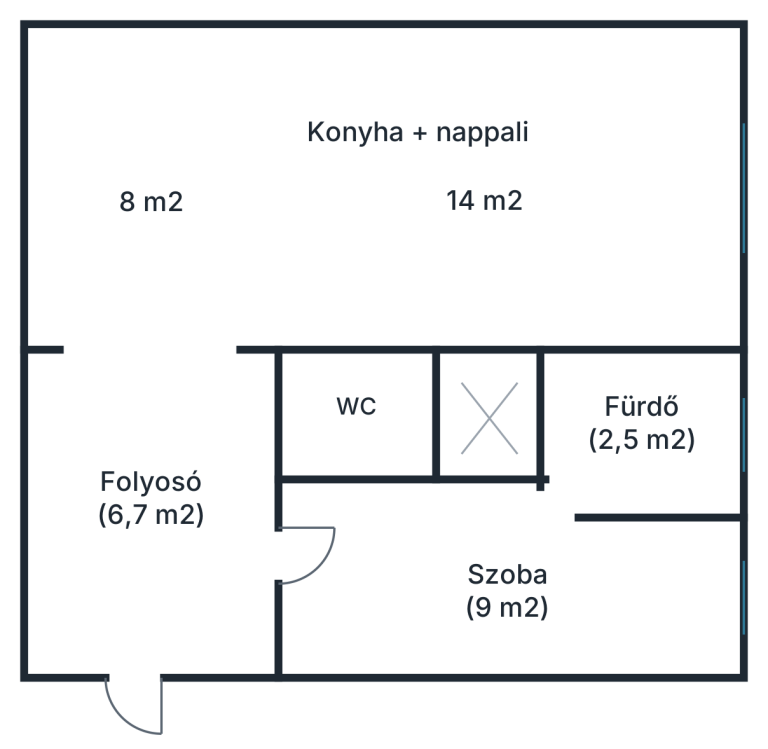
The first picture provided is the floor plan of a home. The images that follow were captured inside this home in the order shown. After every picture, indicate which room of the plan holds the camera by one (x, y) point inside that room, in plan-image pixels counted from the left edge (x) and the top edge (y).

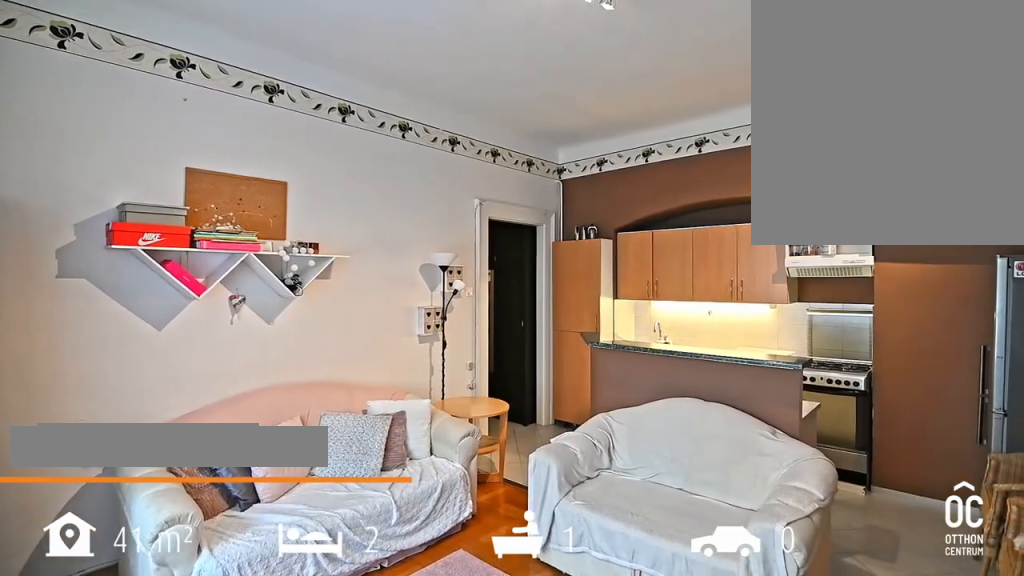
(489, 189)
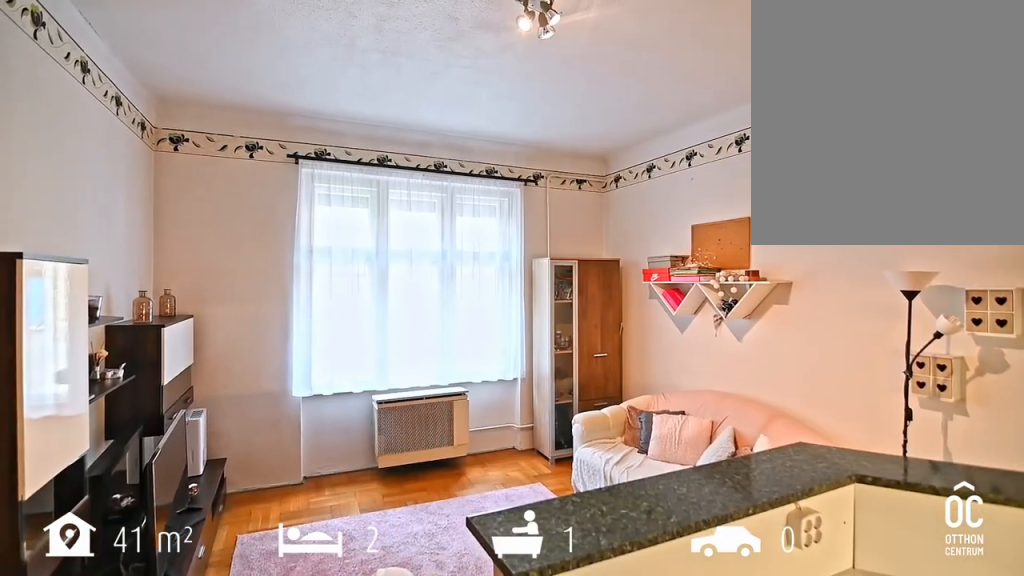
(489, 189)
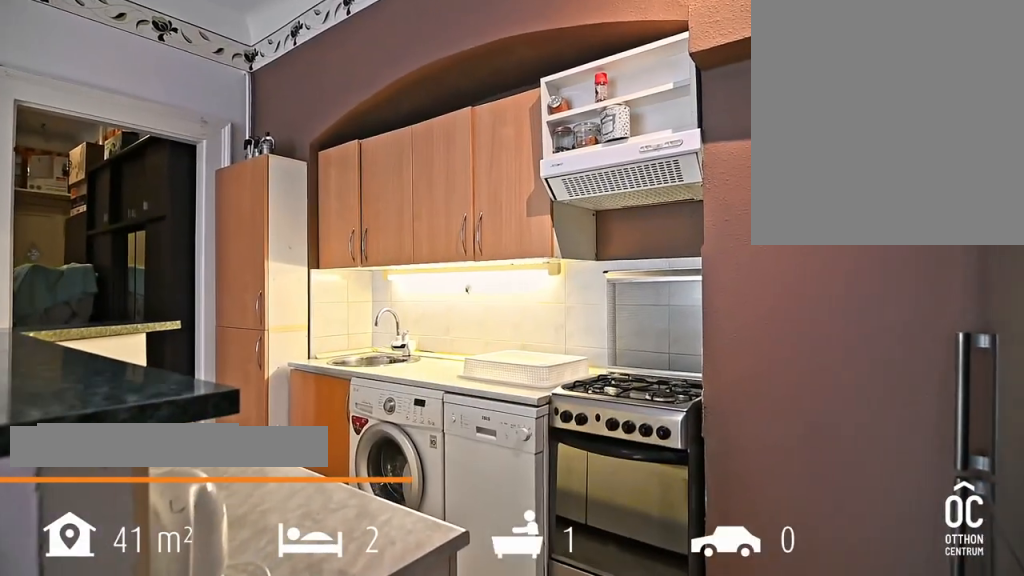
(149, 200)
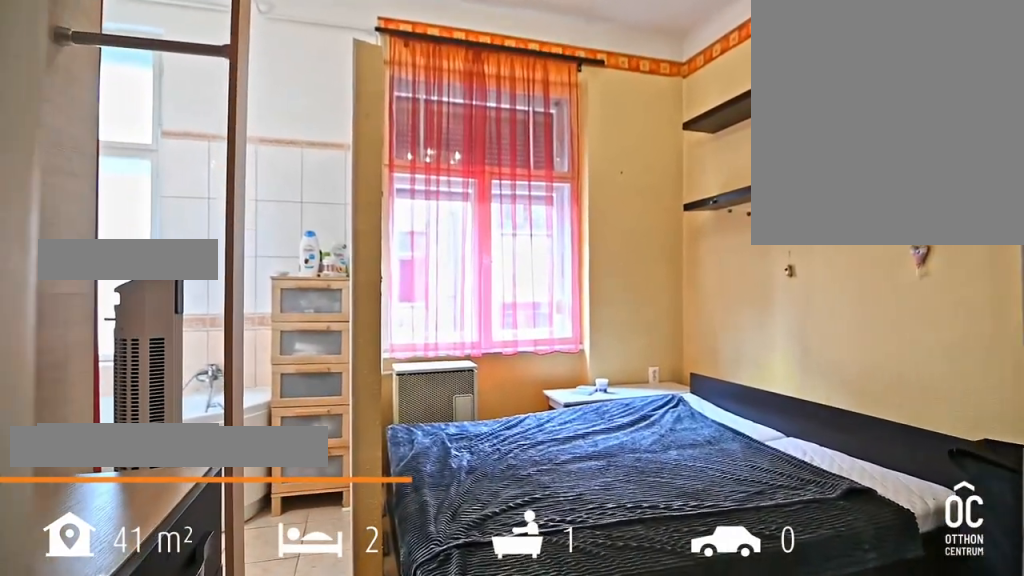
(505, 587)
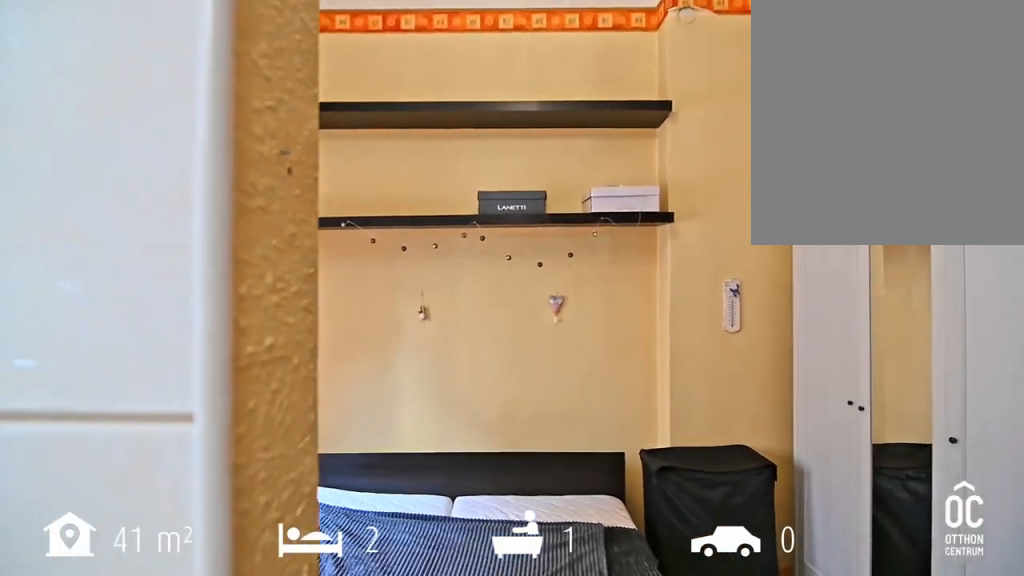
(505, 587)
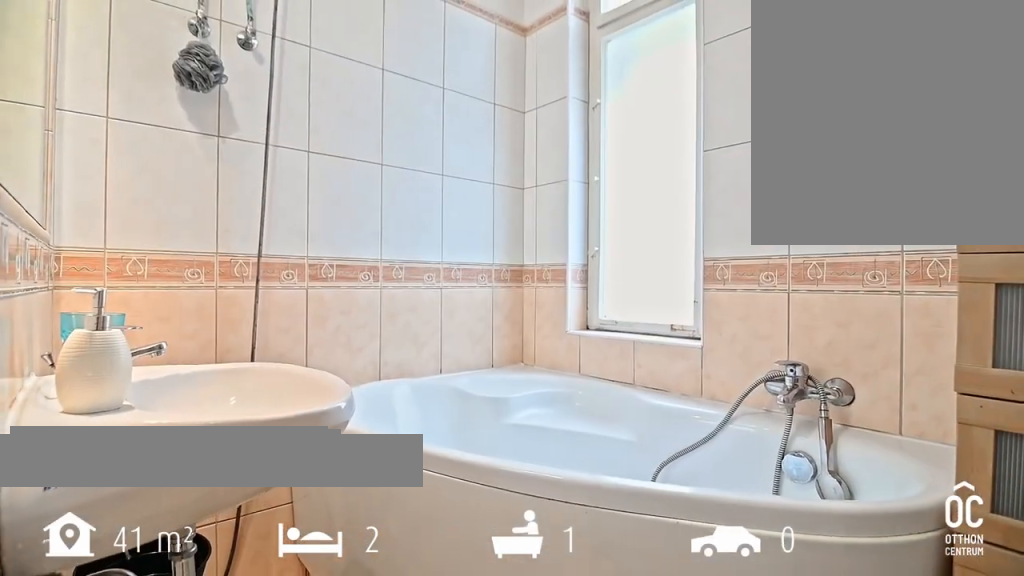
(635, 424)
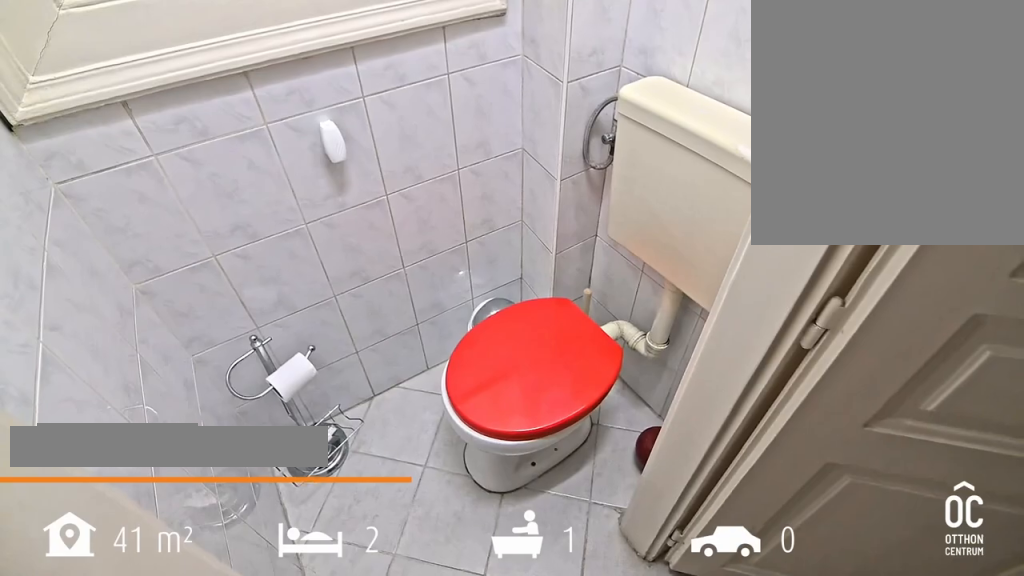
(364, 416)
